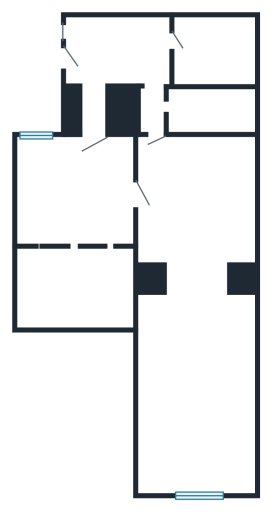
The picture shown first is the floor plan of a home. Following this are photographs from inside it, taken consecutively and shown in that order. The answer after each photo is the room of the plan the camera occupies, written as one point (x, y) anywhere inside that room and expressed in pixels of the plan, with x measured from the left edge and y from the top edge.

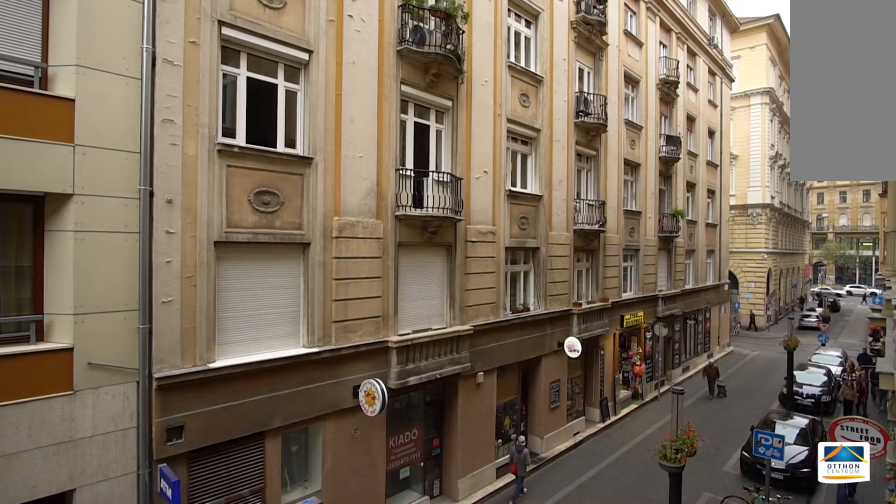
(198, 437)
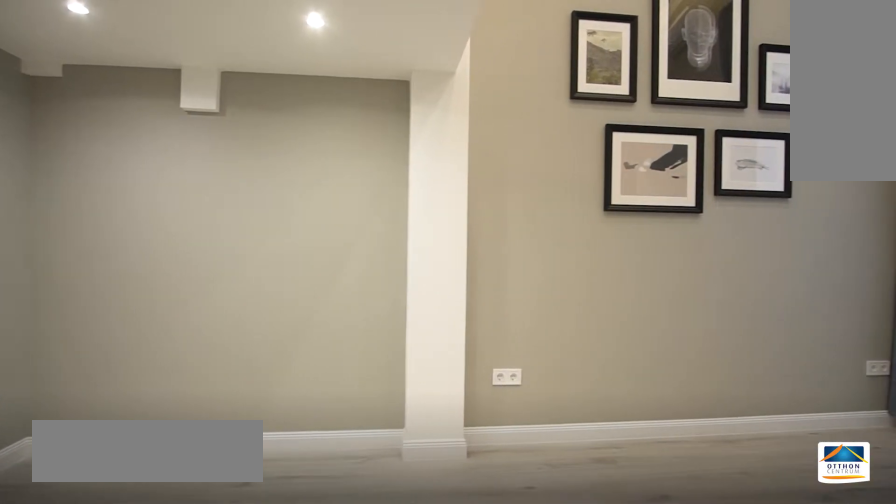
(80, 209)
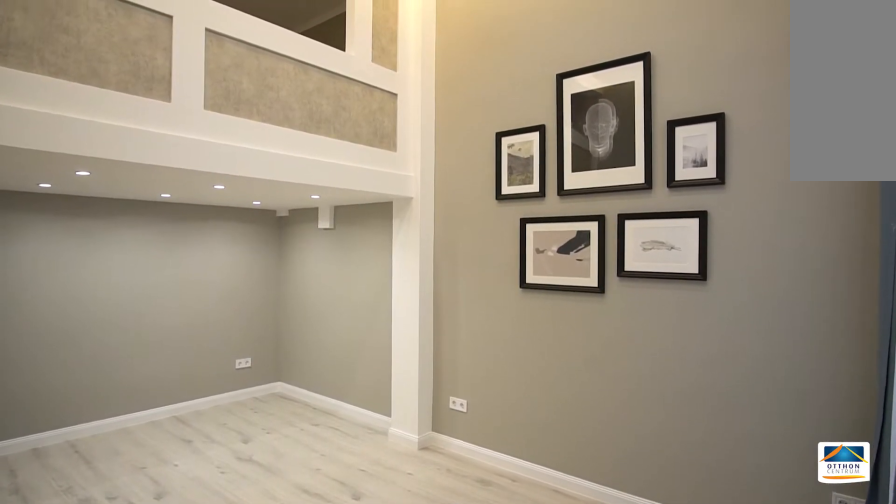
(80, 209)
